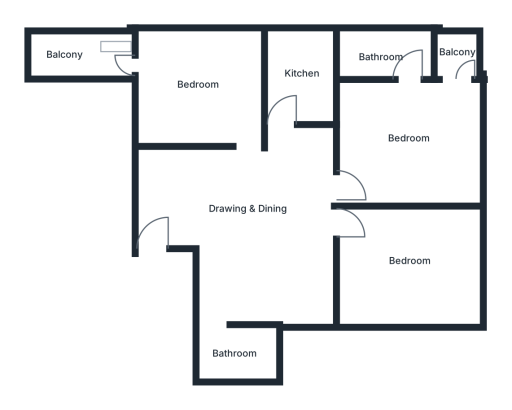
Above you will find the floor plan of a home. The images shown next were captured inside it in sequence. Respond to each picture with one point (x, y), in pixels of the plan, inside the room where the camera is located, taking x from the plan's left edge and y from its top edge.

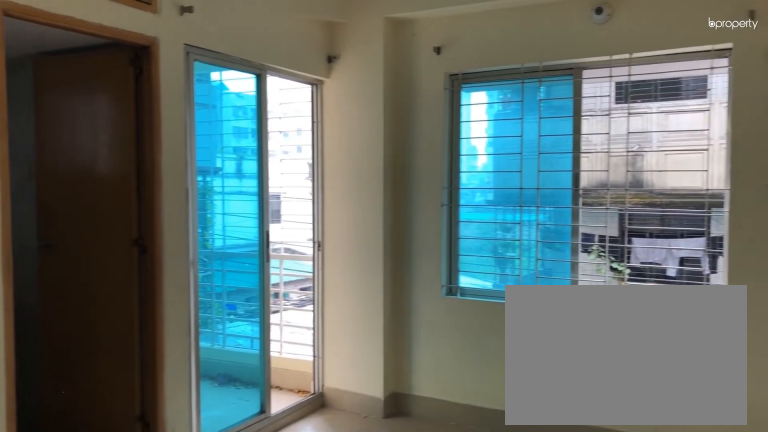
(410, 136)
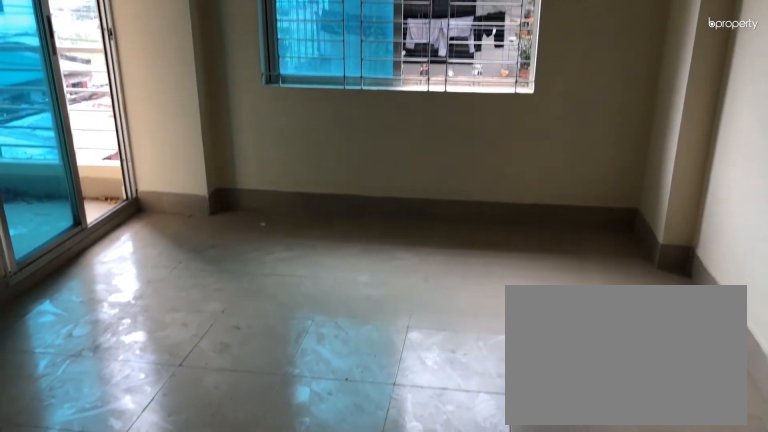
(410, 136)
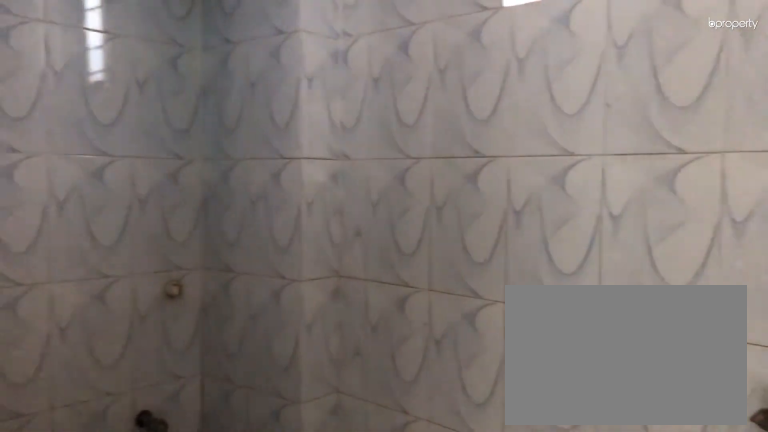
(380, 59)
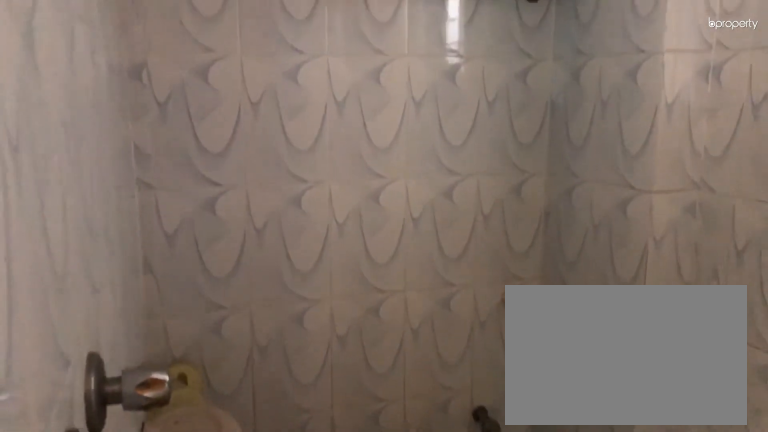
(380, 59)
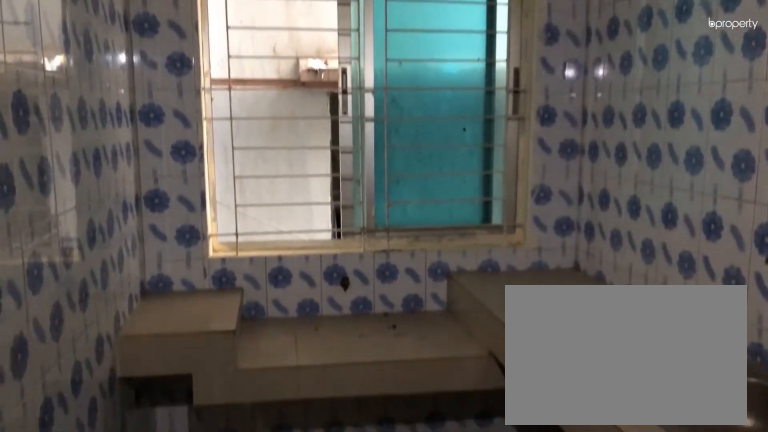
(302, 70)
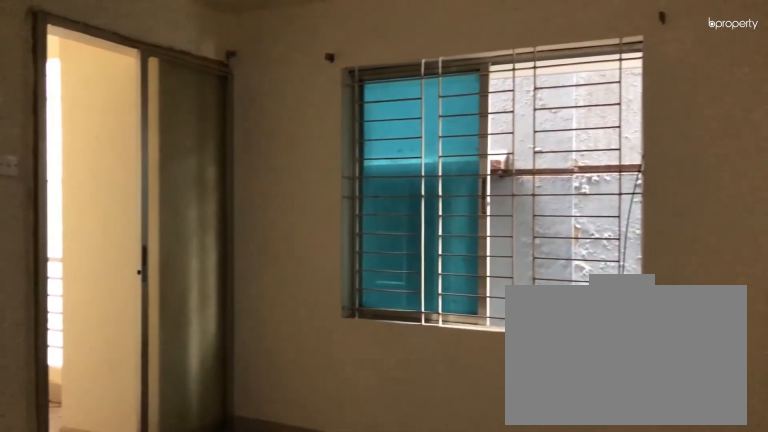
(196, 84)
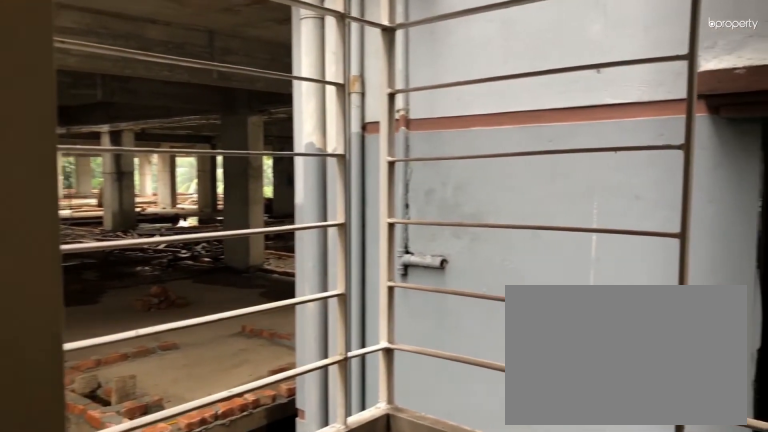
(65, 56)
